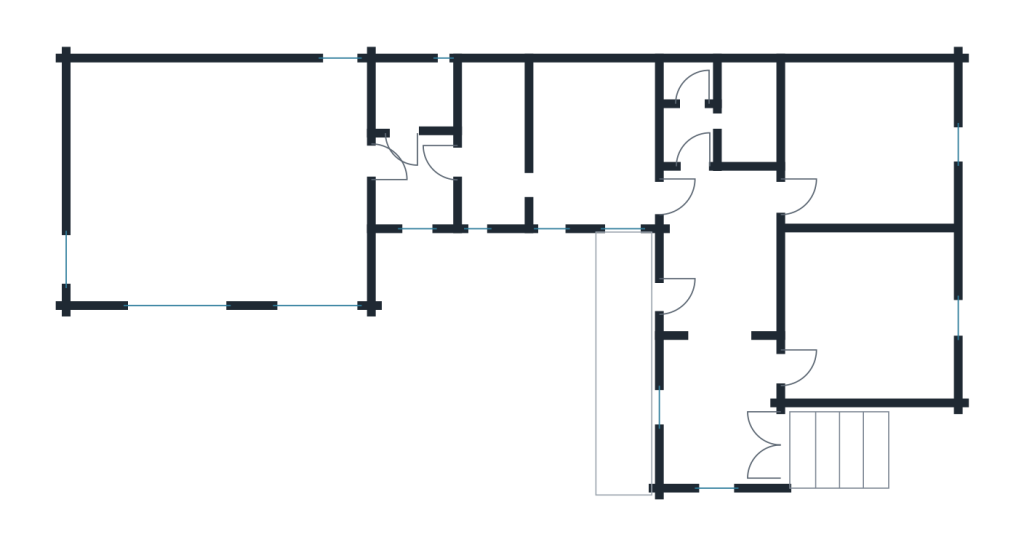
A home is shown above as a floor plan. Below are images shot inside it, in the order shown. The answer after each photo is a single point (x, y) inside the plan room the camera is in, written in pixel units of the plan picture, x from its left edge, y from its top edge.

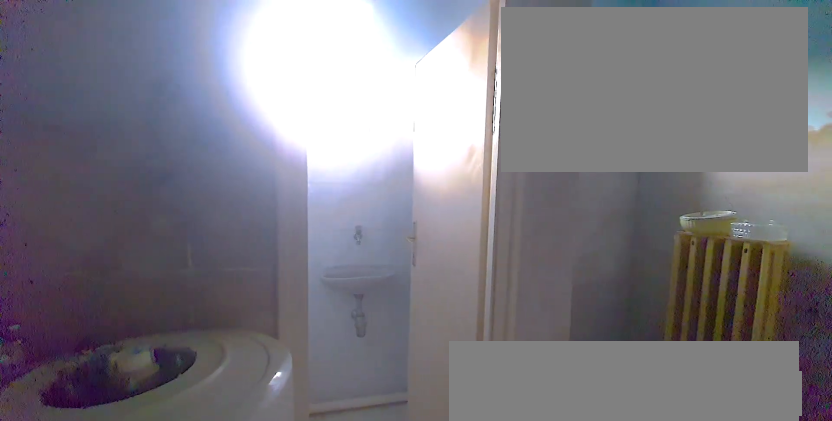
(713, 119)
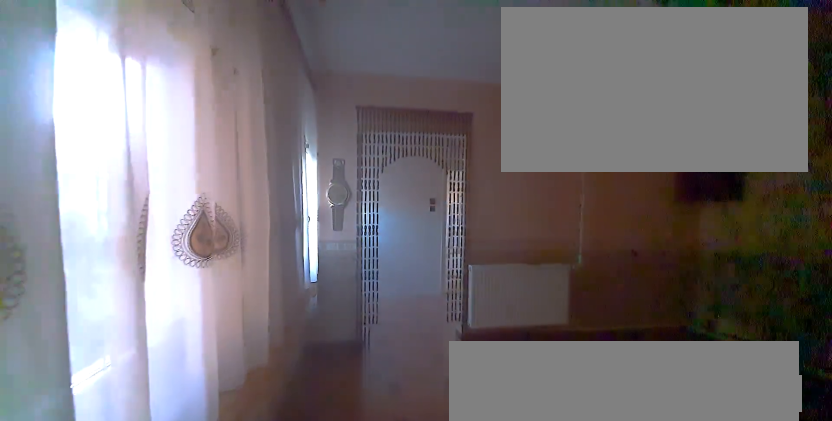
(594, 144)
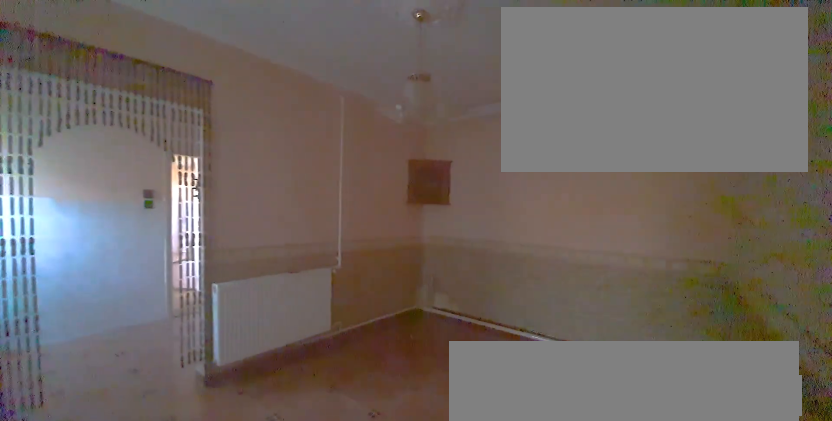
(594, 144)
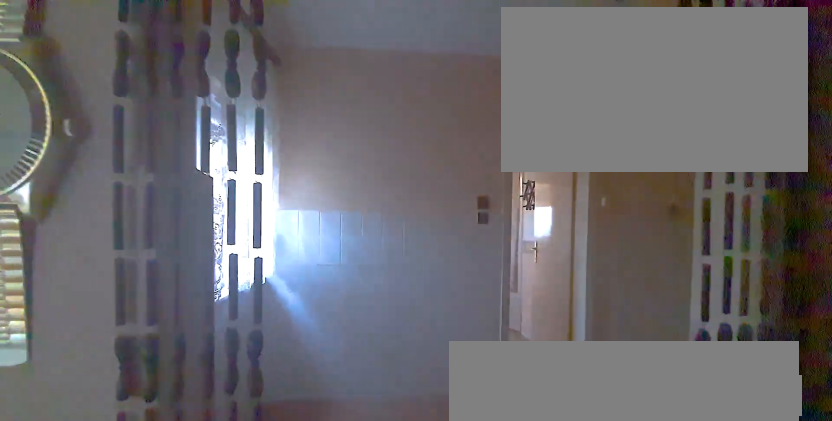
(492, 144)
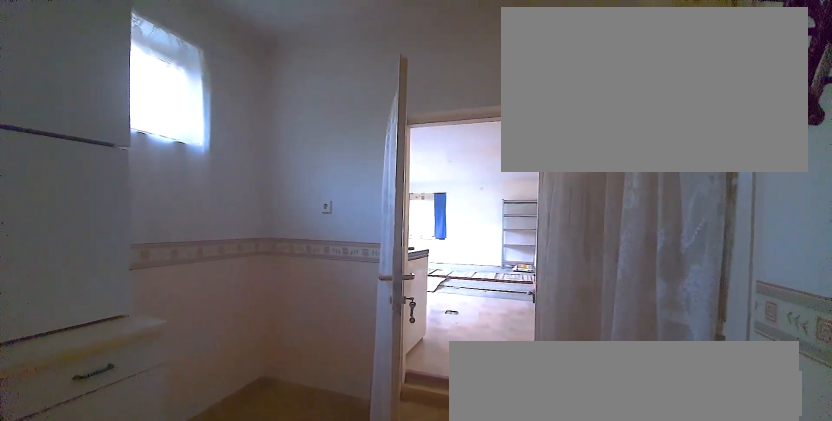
(413, 184)
